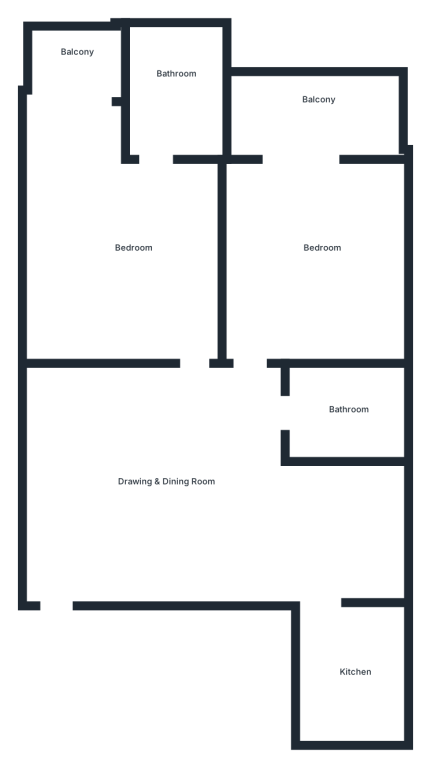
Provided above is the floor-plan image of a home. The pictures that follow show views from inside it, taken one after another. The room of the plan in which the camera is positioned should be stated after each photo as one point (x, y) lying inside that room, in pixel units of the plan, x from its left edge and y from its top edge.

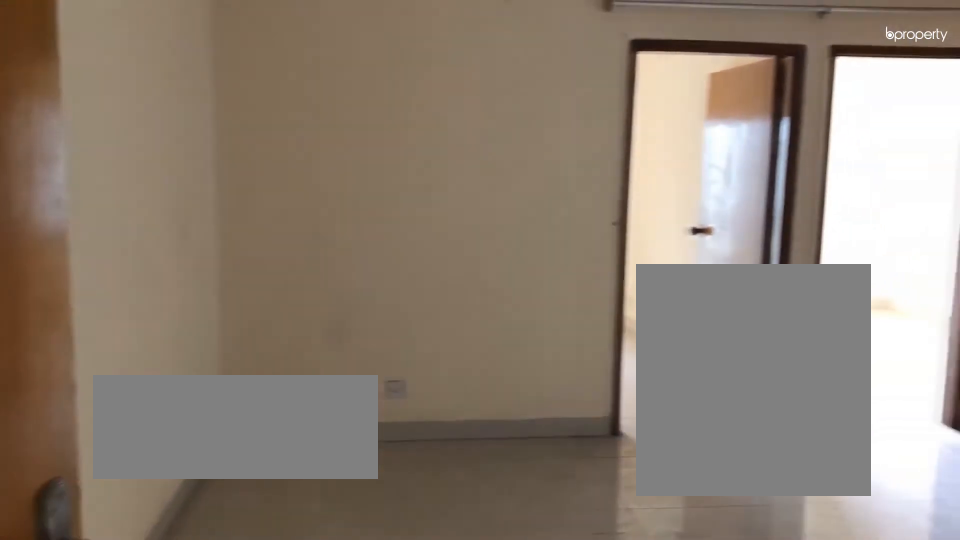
(174, 499)
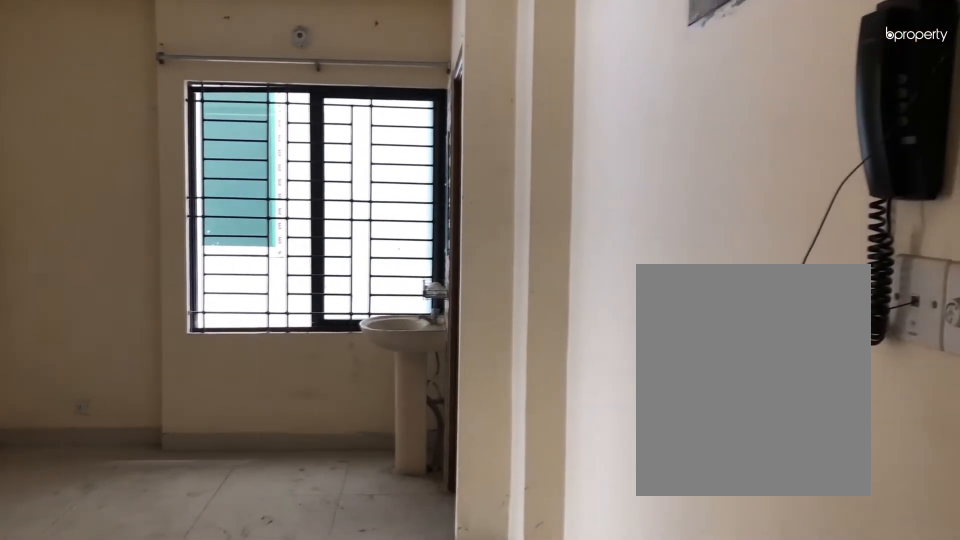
(174, 499)
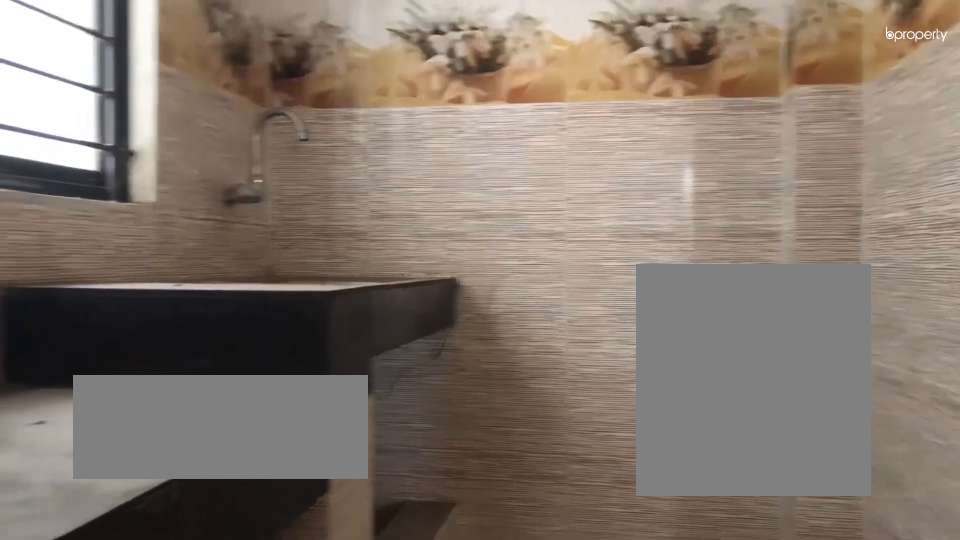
(353, 680)
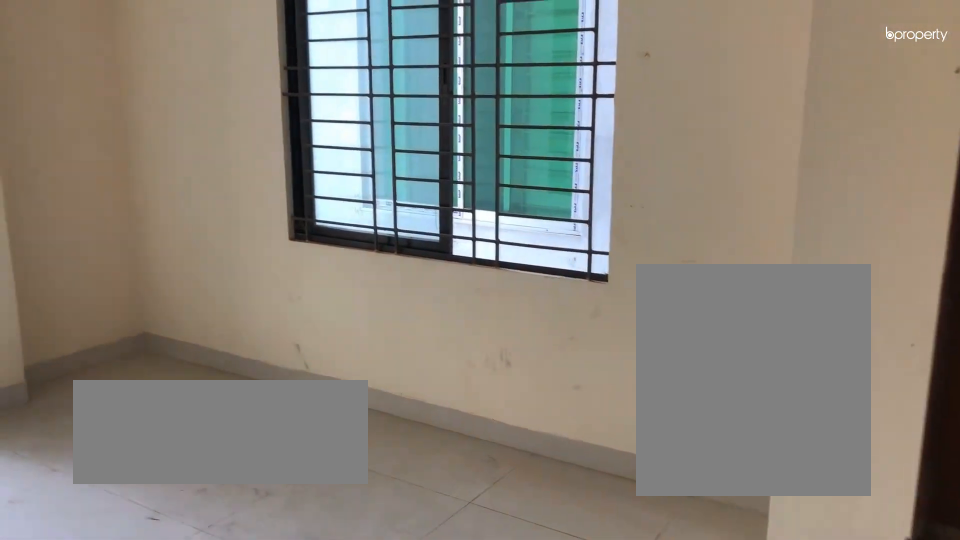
(322, 255)
